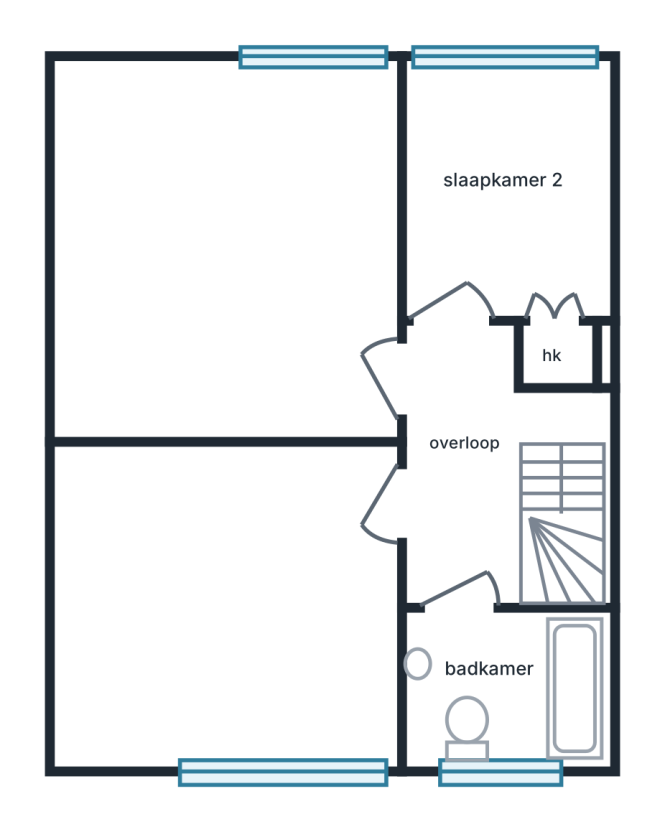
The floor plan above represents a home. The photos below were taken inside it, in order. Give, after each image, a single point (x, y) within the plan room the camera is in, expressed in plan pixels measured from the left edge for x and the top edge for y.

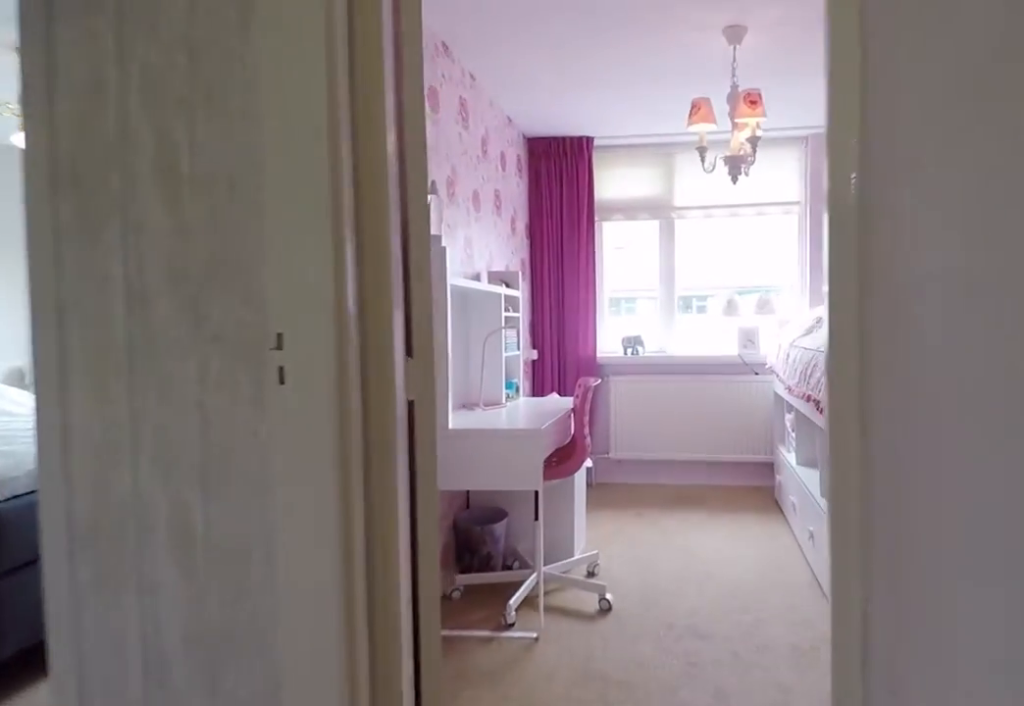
(472, 465)
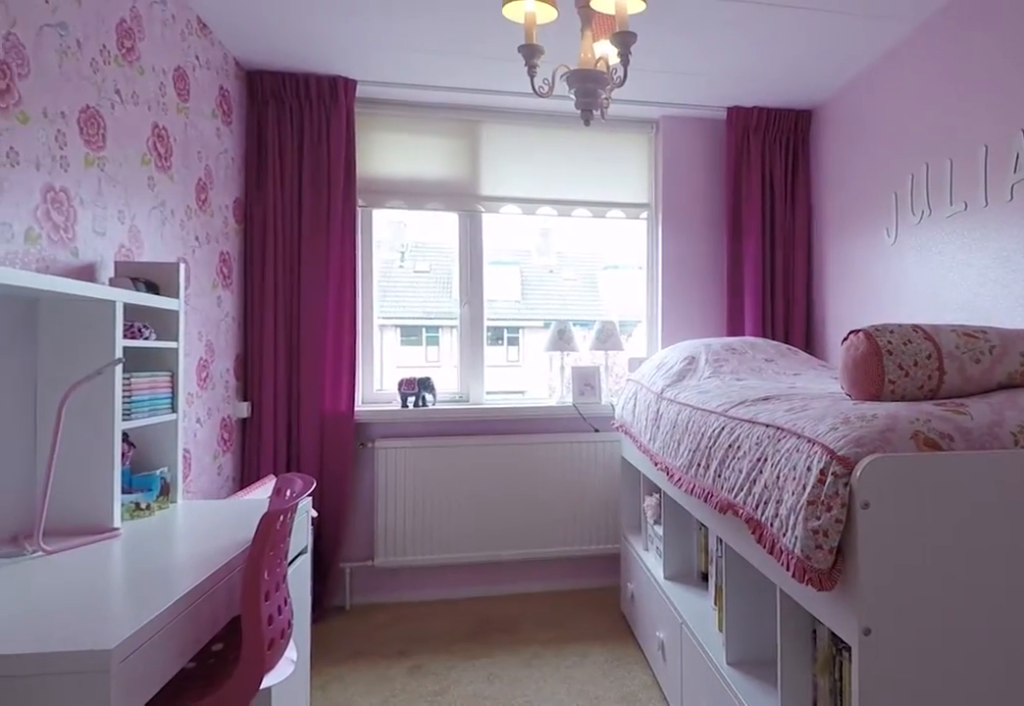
(507, 191)
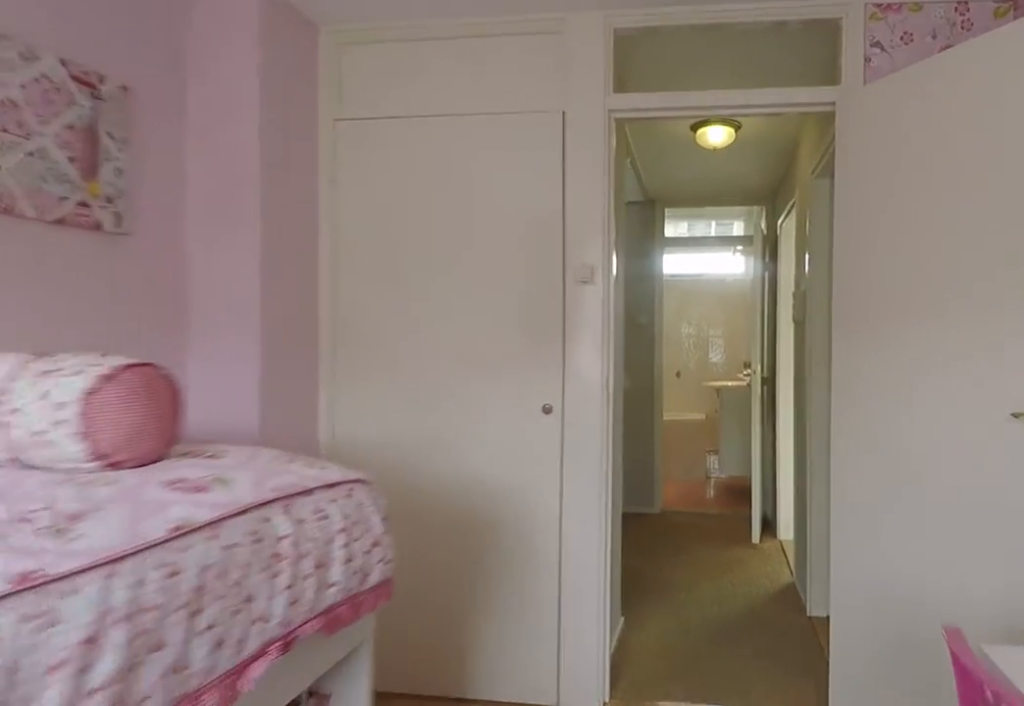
(507, 191)
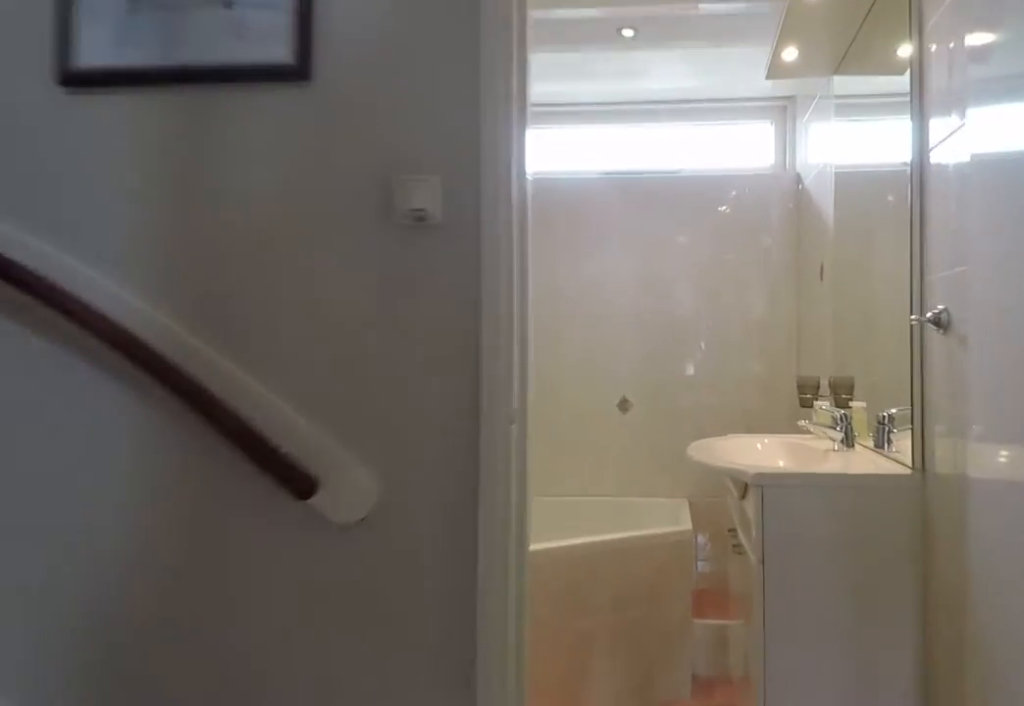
(473, 465)
